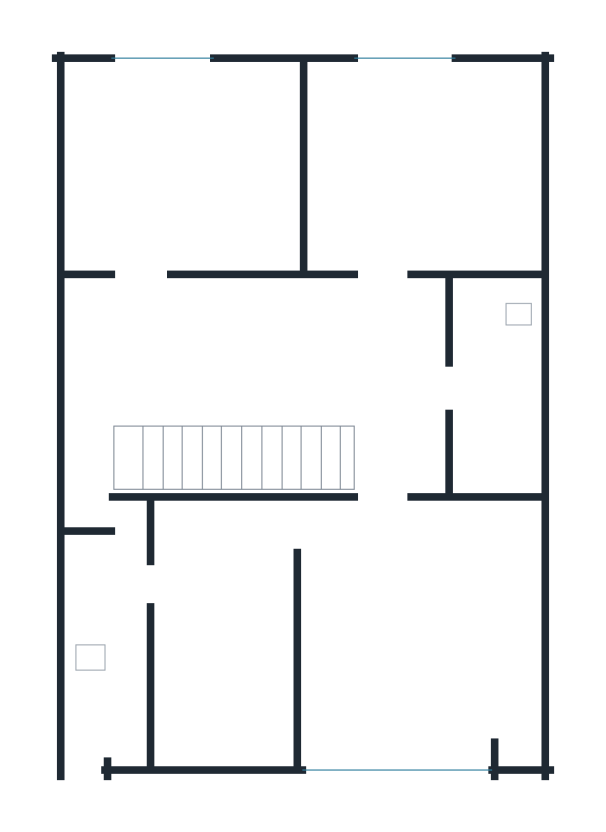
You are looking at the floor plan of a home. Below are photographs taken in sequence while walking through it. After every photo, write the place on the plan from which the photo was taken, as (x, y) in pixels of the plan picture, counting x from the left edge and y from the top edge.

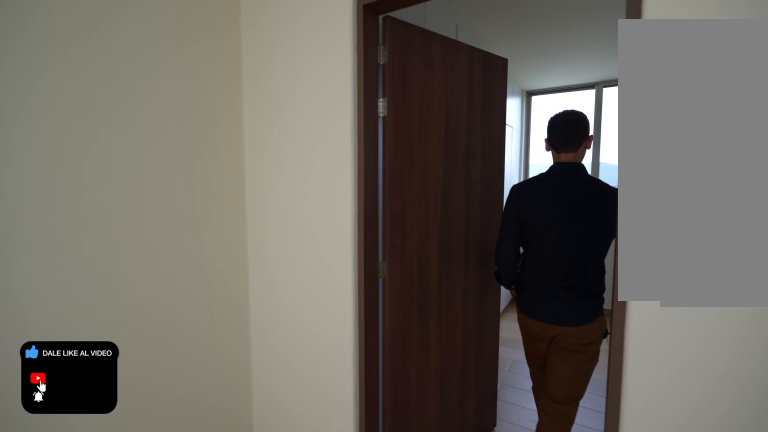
(156, 294)
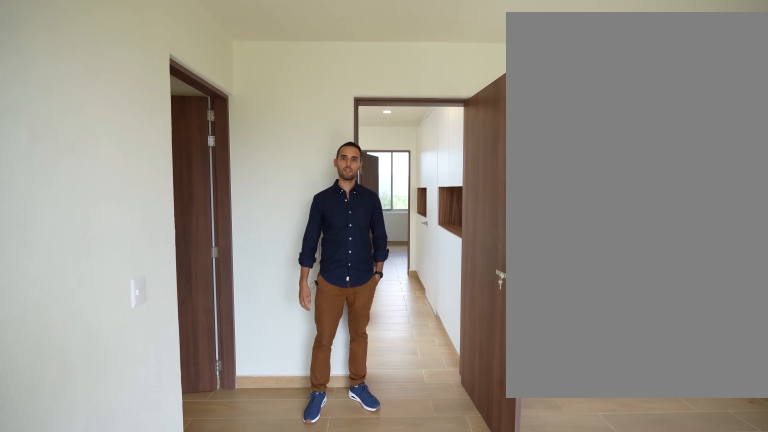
(368, 746)
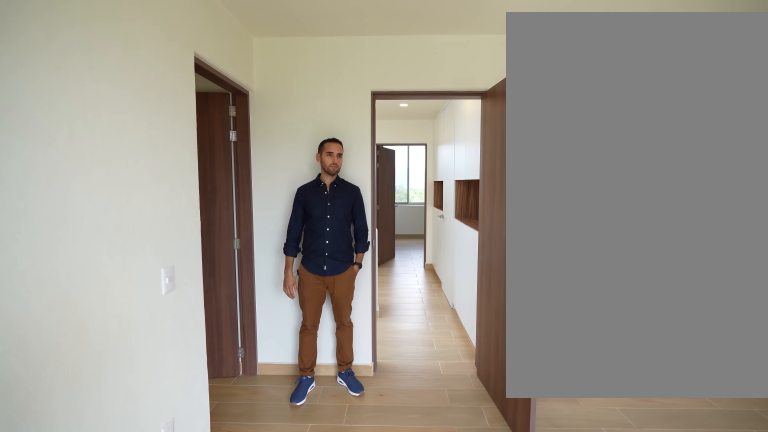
(370, 746)
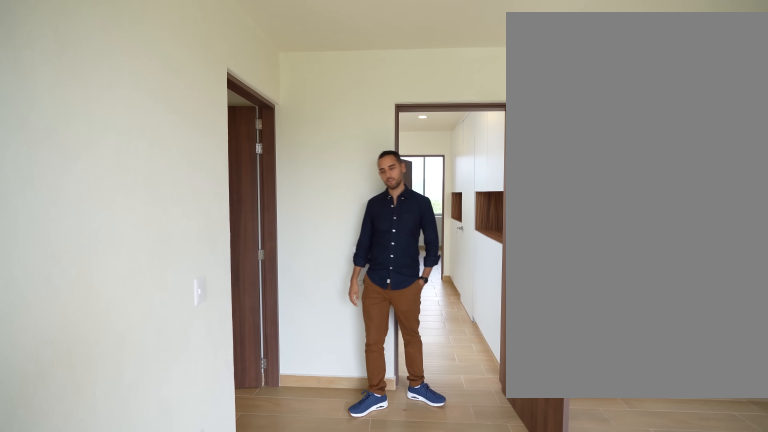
(370, 746)
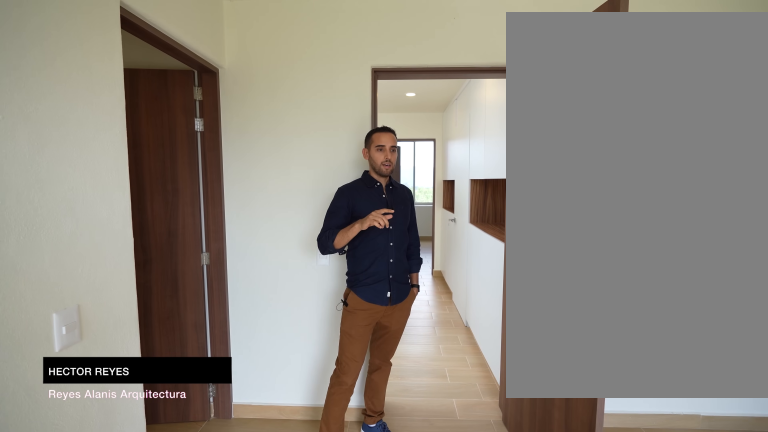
(397, 719)
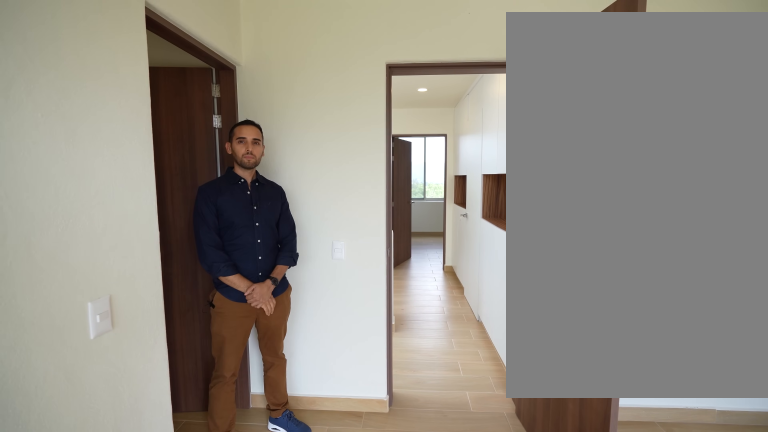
(385, 680)
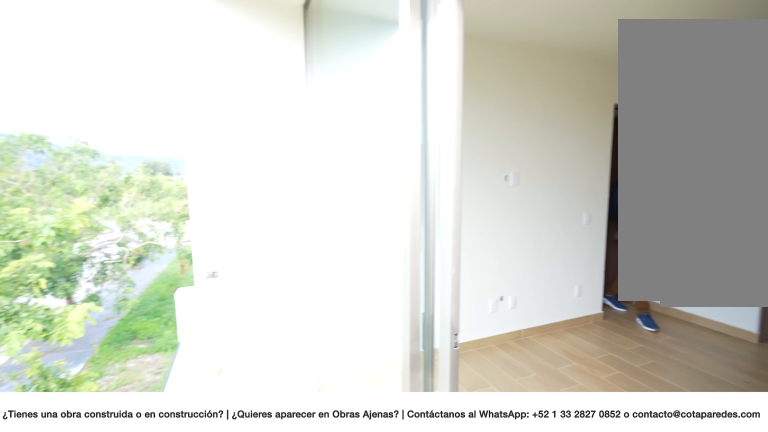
(460, 732)
